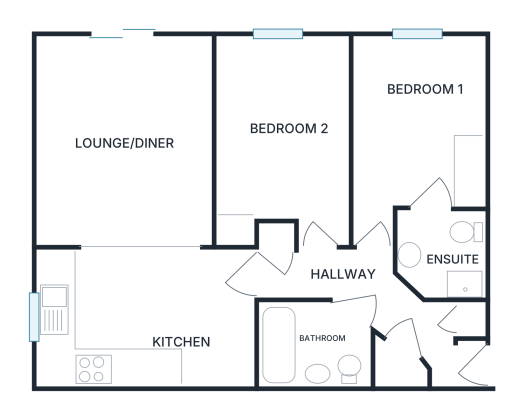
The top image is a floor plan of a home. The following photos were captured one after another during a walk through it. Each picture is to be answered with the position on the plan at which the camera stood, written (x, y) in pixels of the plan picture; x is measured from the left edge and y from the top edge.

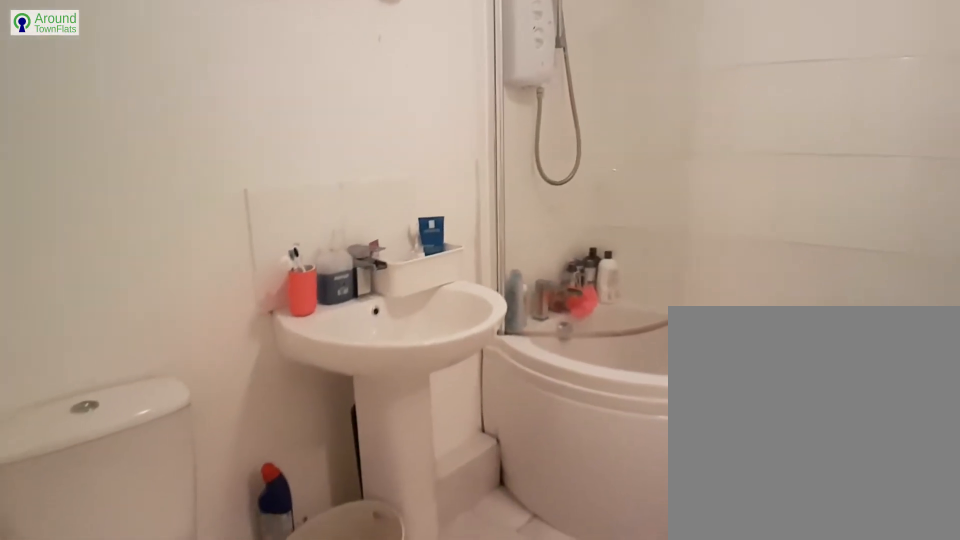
(351, 315)
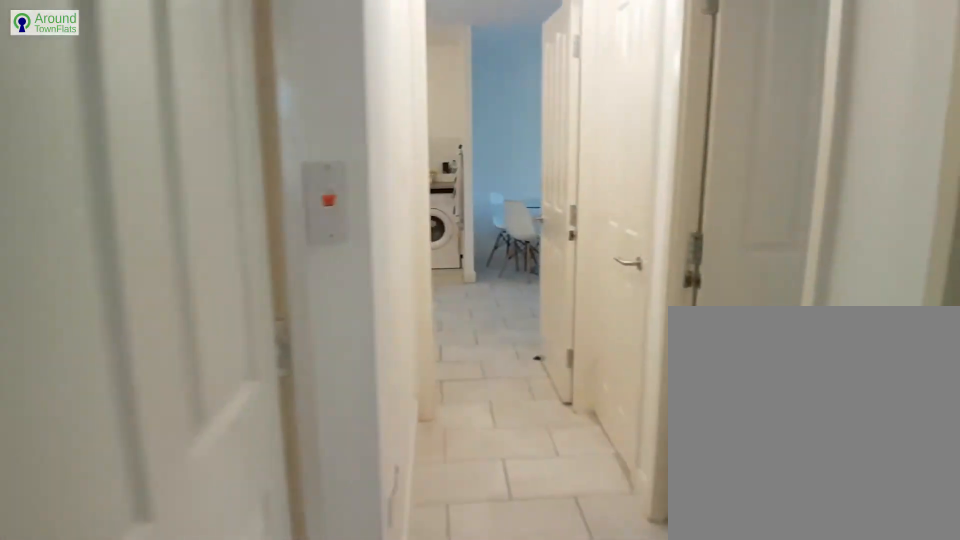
(376, 282)
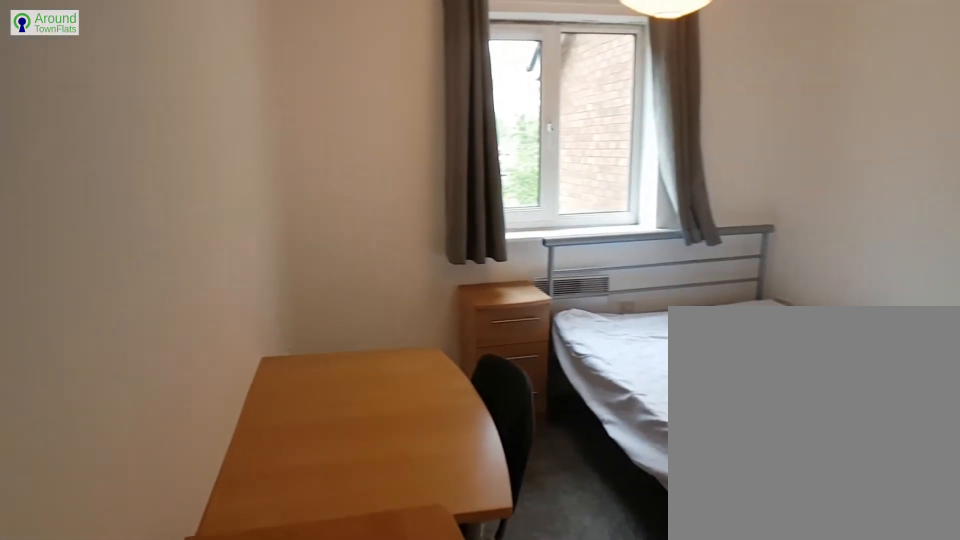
(369, 202)
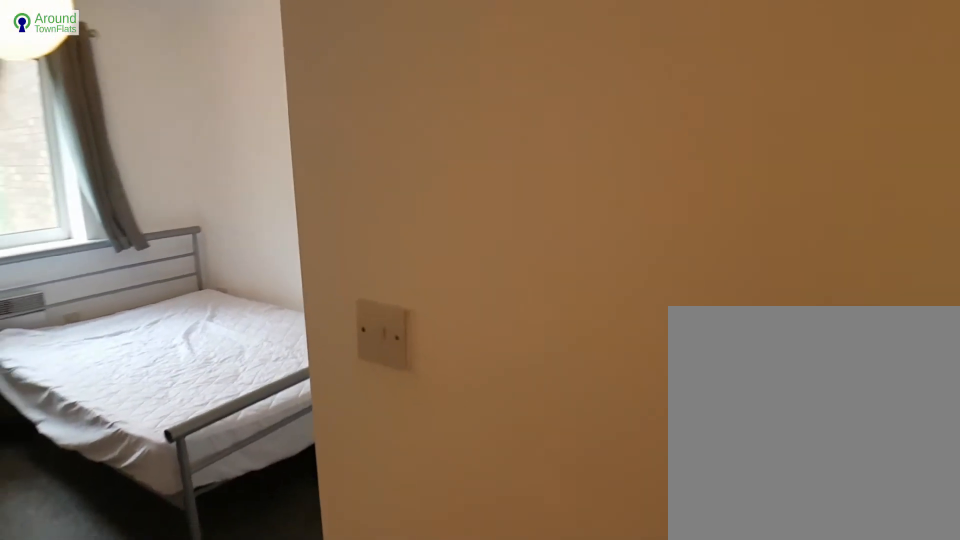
(370, 228)
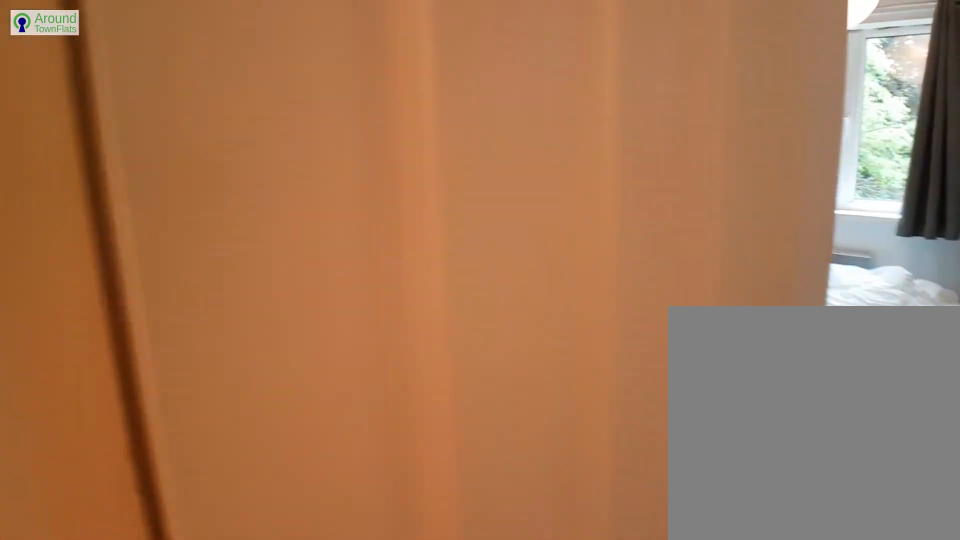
(317, 239)
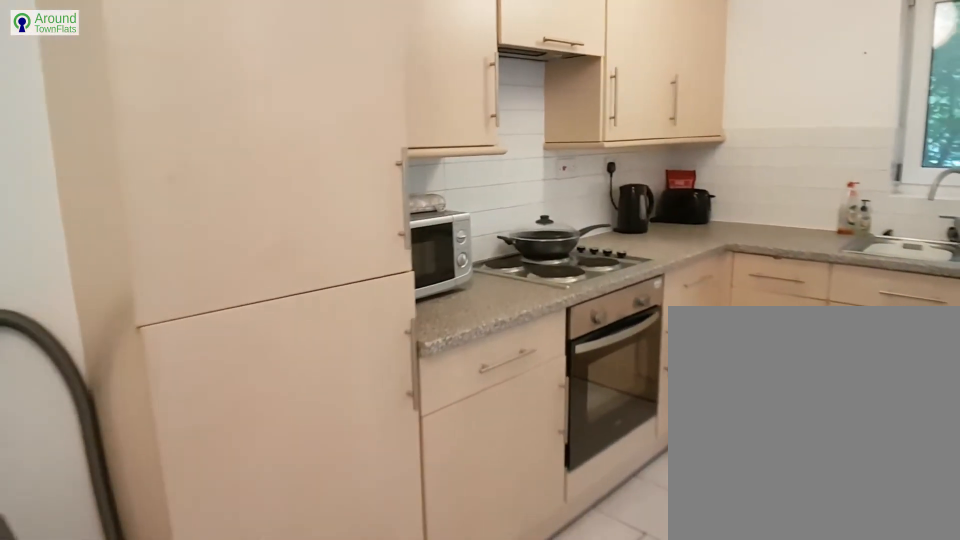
(205, 320)
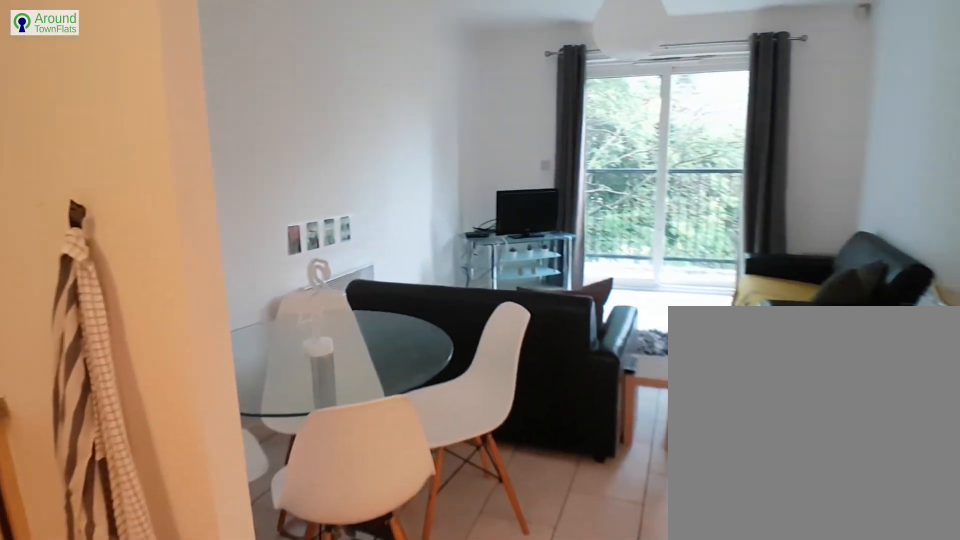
(137, 305)
